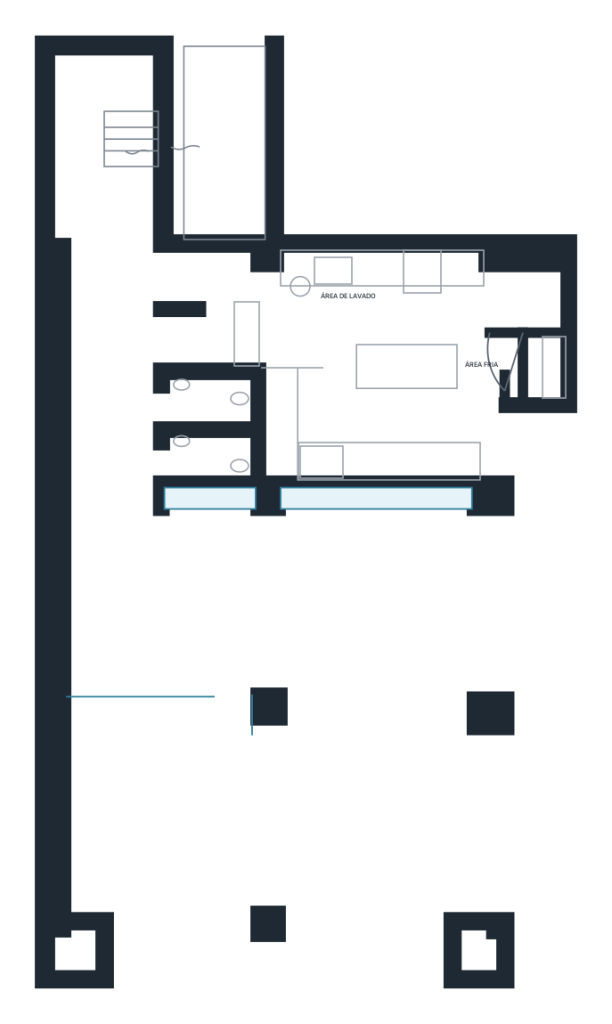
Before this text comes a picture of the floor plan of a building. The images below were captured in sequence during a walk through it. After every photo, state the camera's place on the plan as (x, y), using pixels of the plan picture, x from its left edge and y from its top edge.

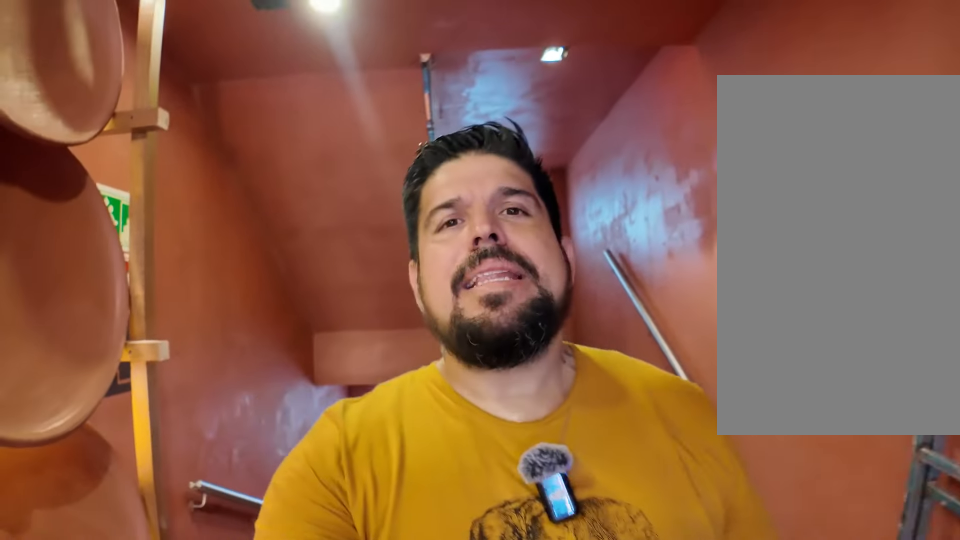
(97, 275)
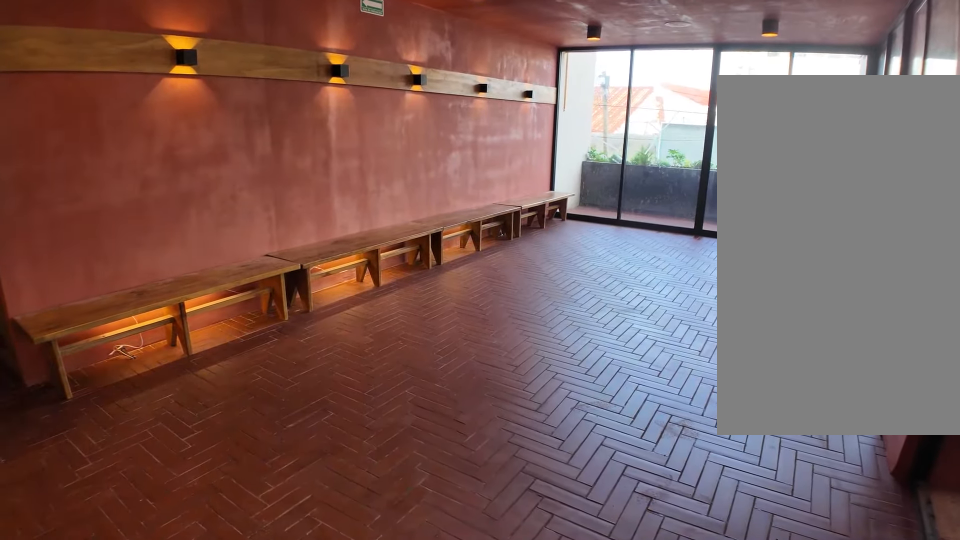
(123, 584)
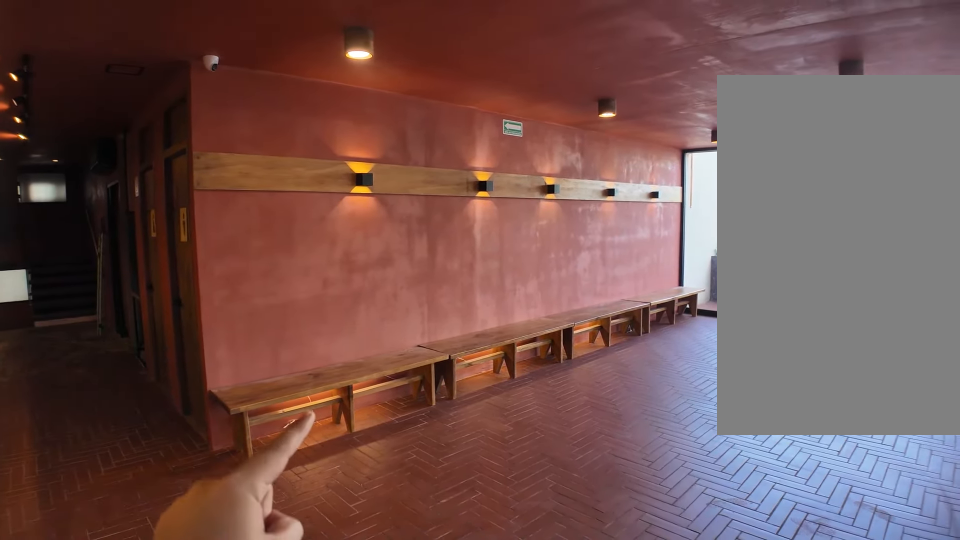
(121, 584)
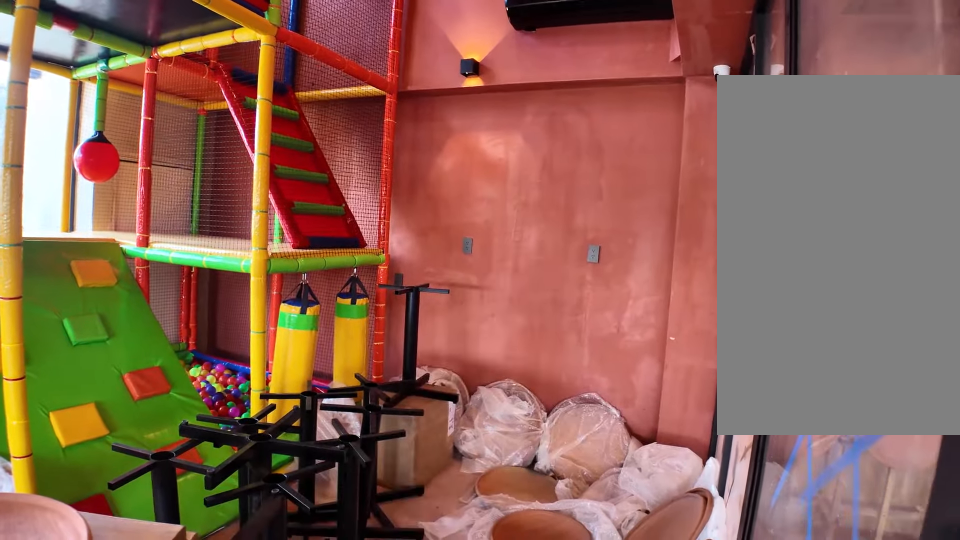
(225, 766)
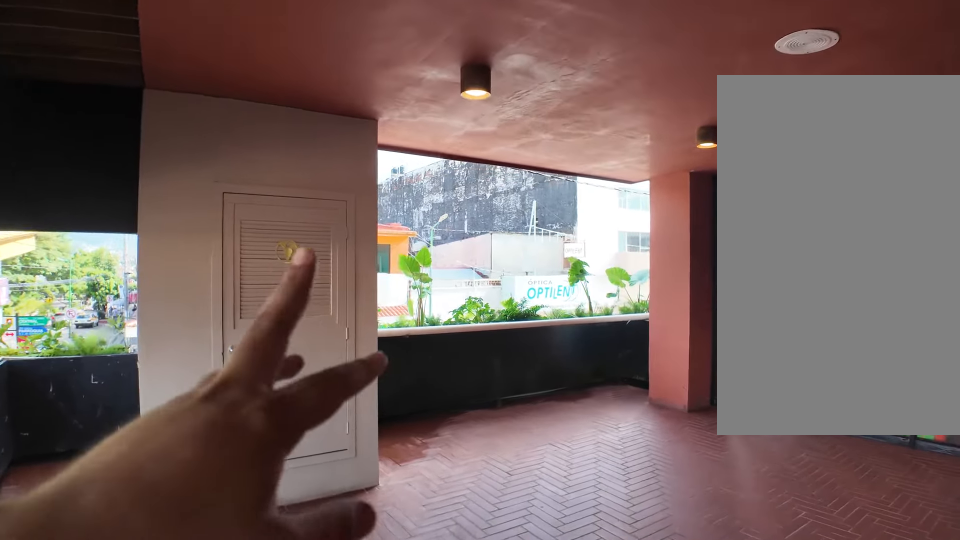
(416, 822)
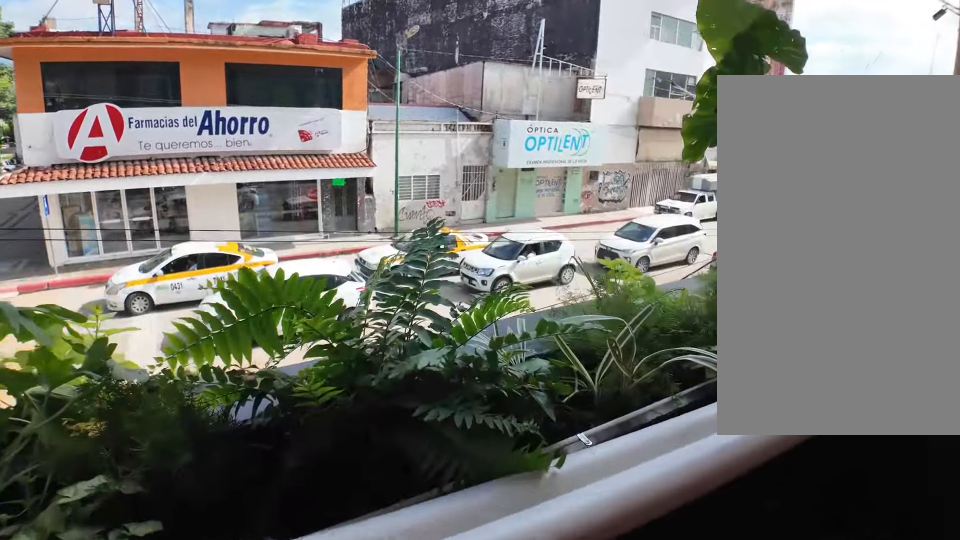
(417, 820)
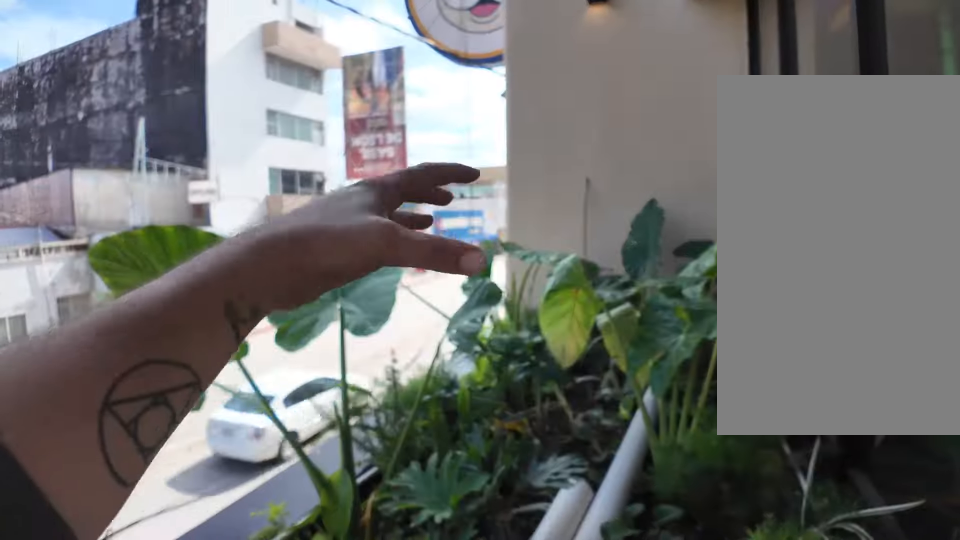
(418, 820)
